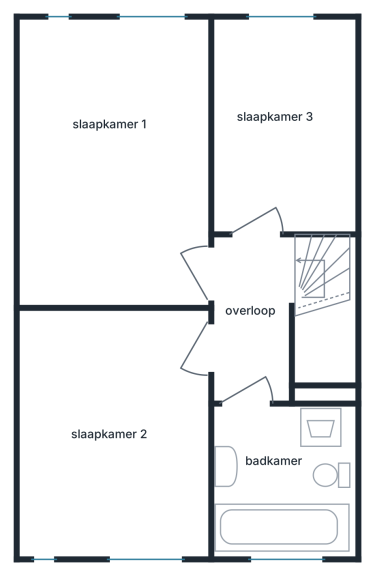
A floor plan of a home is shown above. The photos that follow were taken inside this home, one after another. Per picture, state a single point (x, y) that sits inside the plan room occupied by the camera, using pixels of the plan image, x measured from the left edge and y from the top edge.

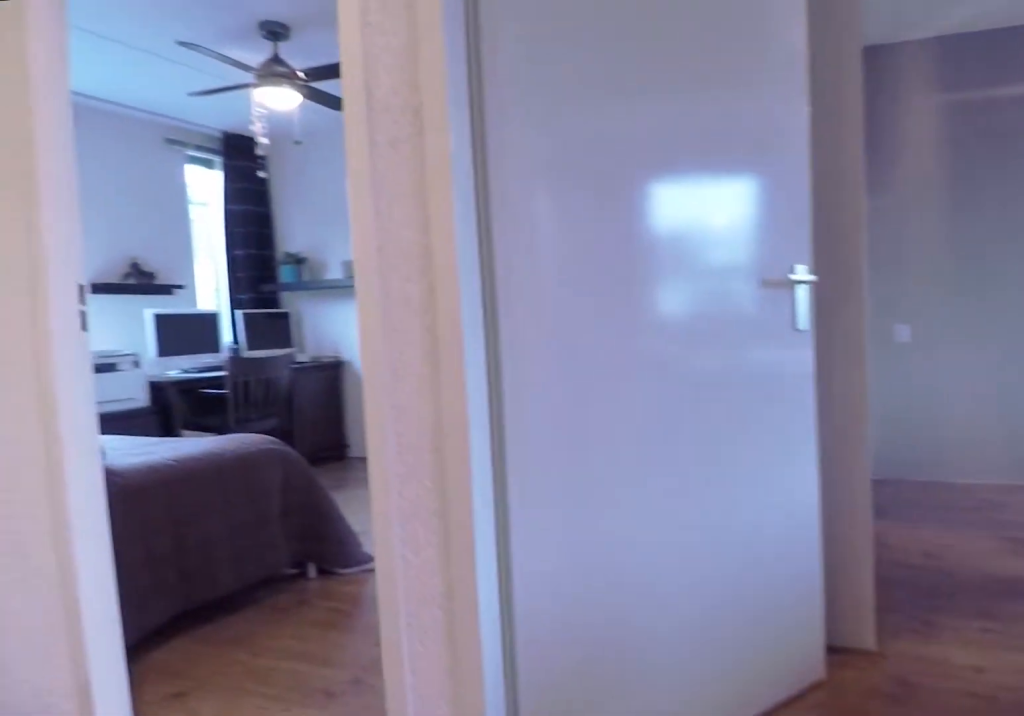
(256, 352)
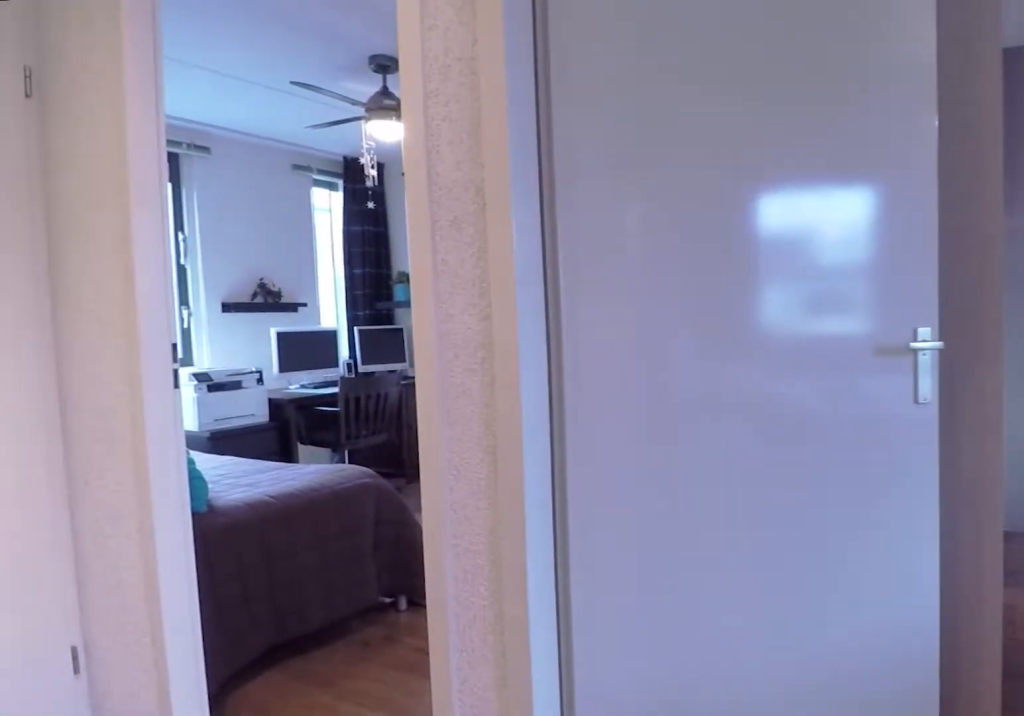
(256, 352)
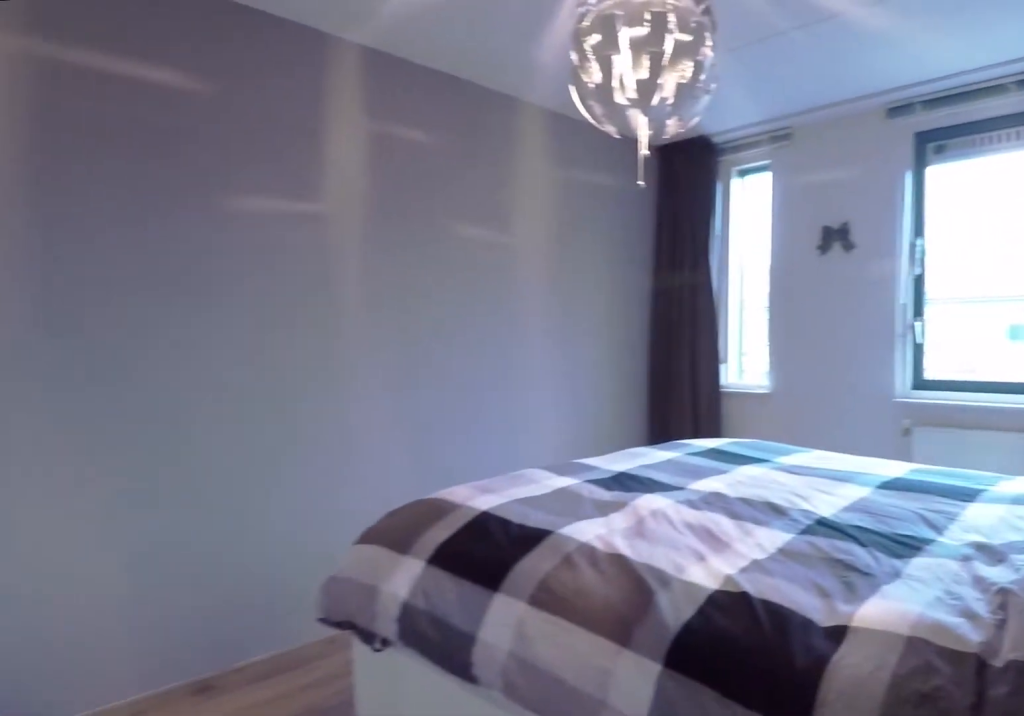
(168, 140)
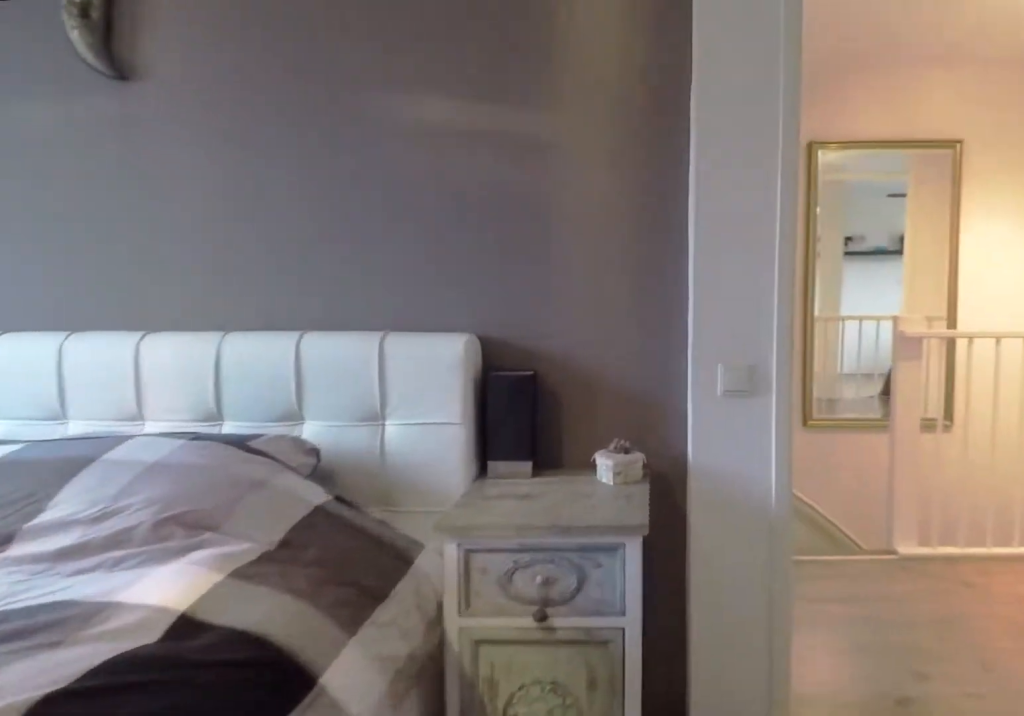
(168, 140)
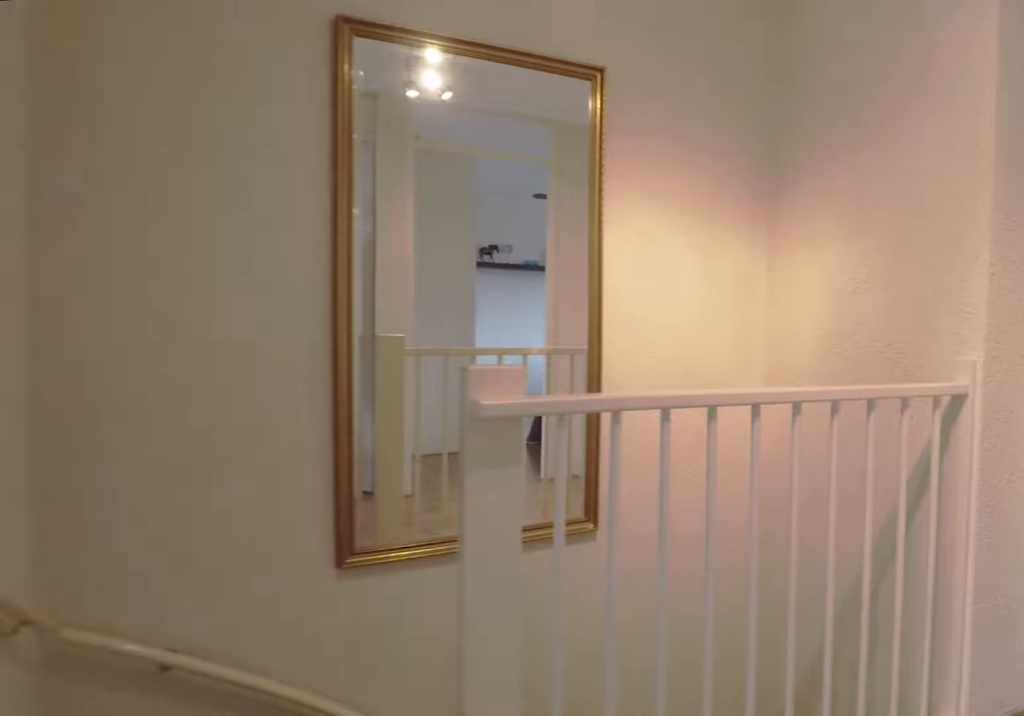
(256, 354)
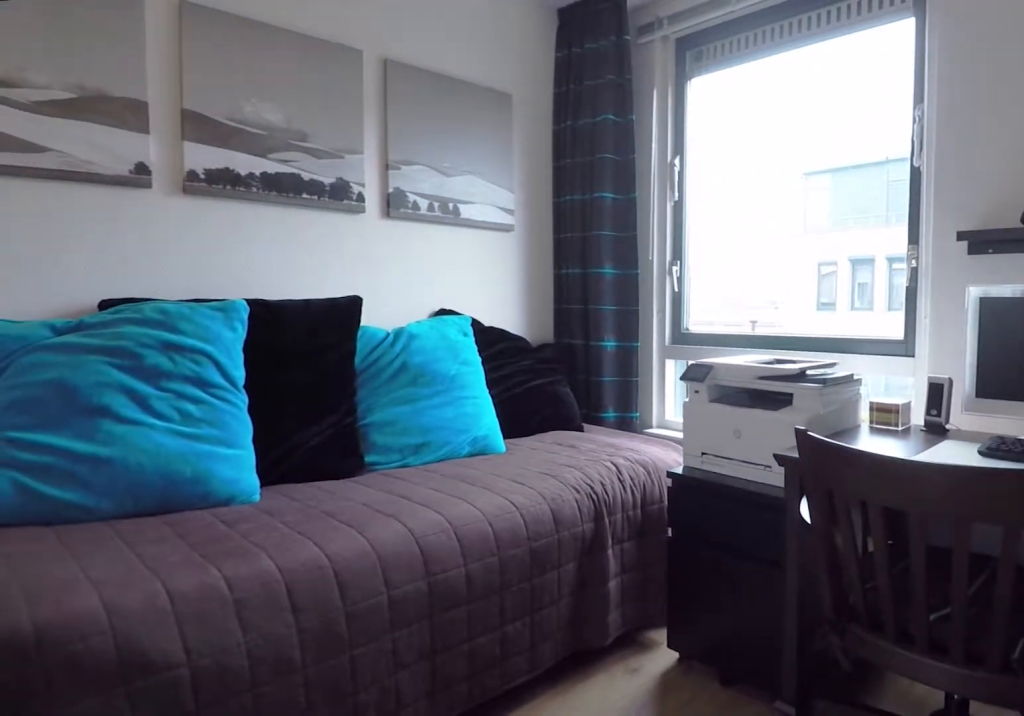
(119, 443)
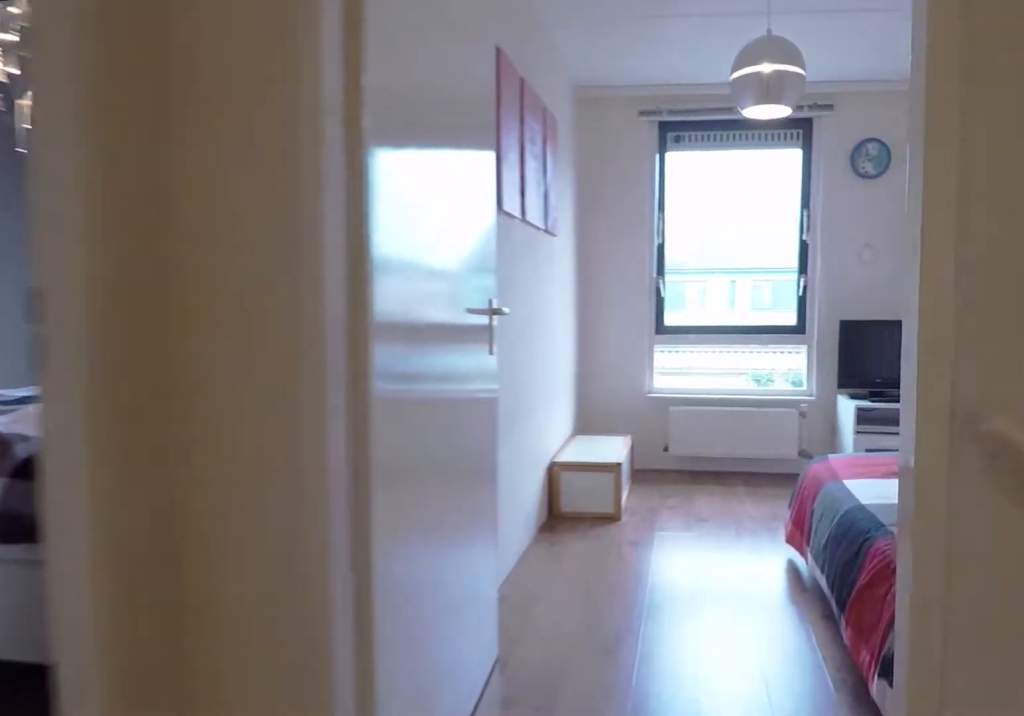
(255, 352)
